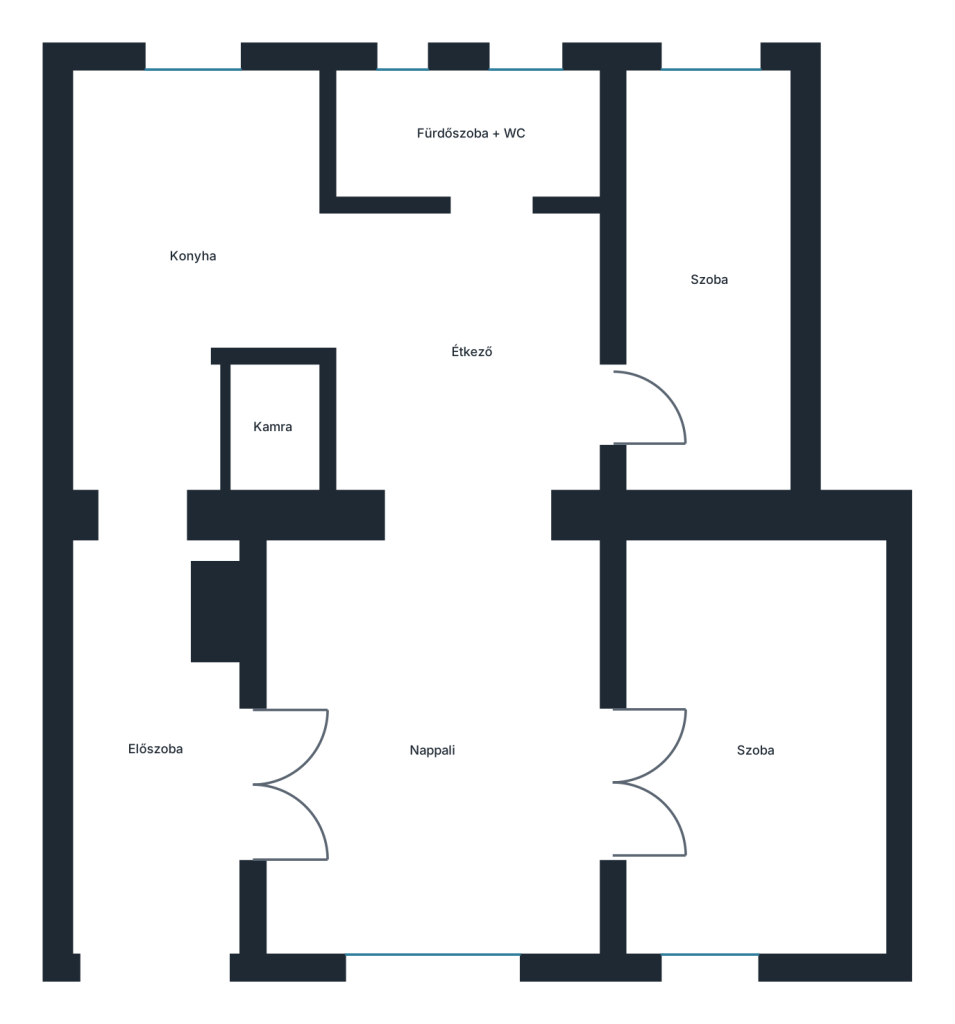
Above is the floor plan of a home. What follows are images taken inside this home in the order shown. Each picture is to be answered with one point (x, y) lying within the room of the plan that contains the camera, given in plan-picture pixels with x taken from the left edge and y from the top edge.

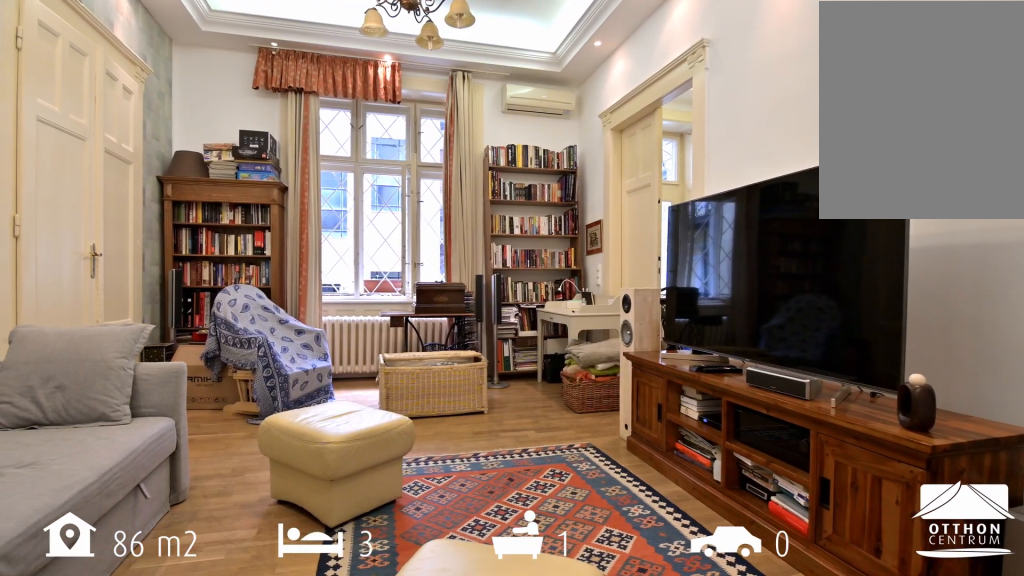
(442, 747)
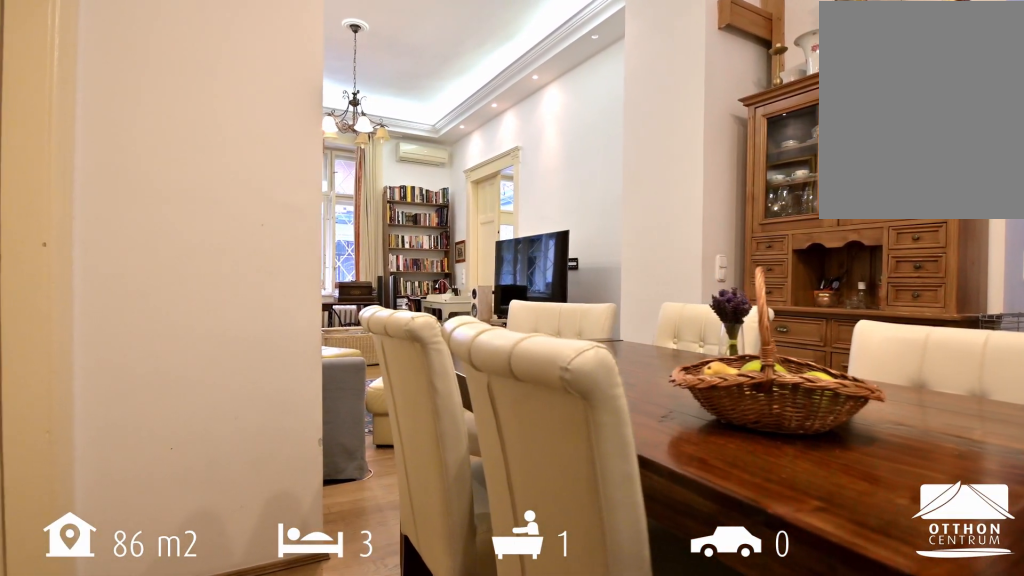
(473, 345)
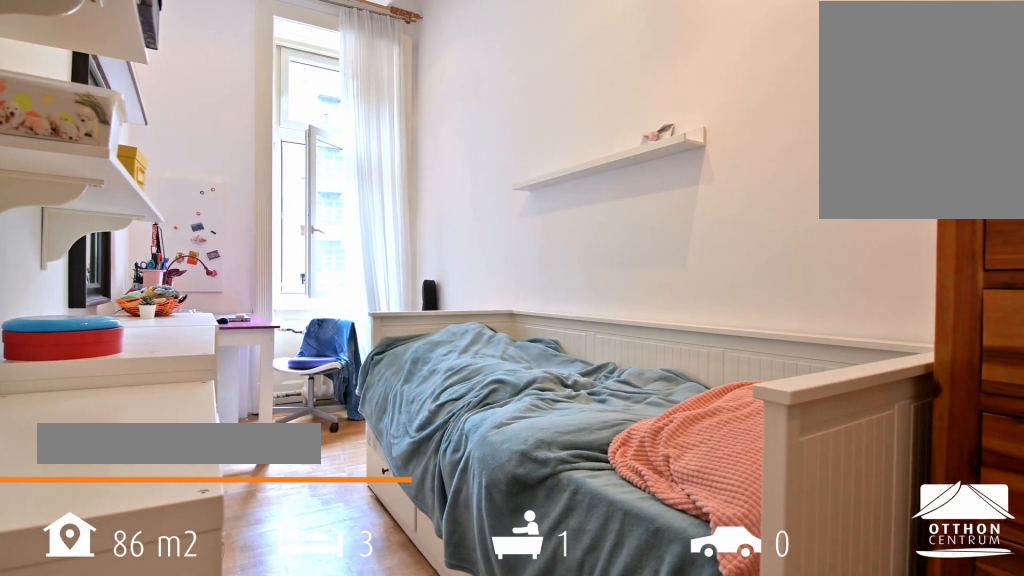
(726, 290)
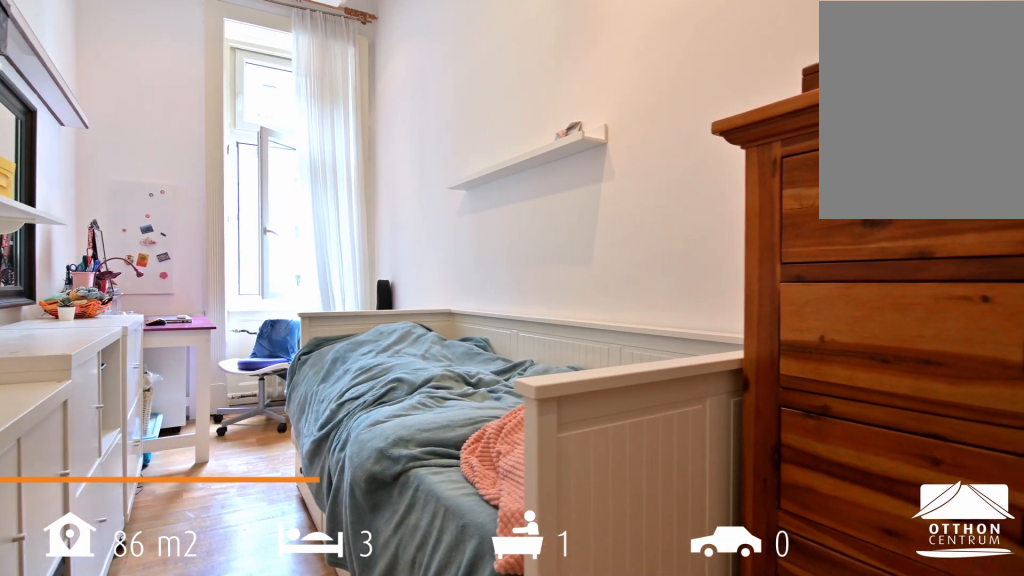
(726, 290)
